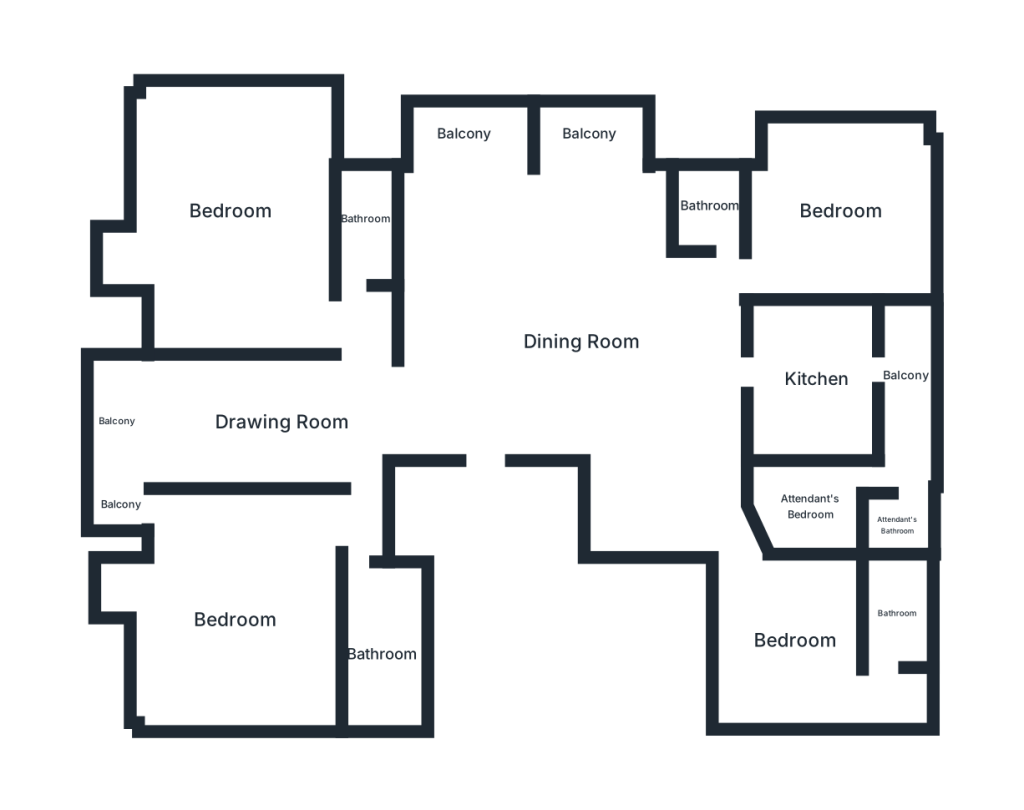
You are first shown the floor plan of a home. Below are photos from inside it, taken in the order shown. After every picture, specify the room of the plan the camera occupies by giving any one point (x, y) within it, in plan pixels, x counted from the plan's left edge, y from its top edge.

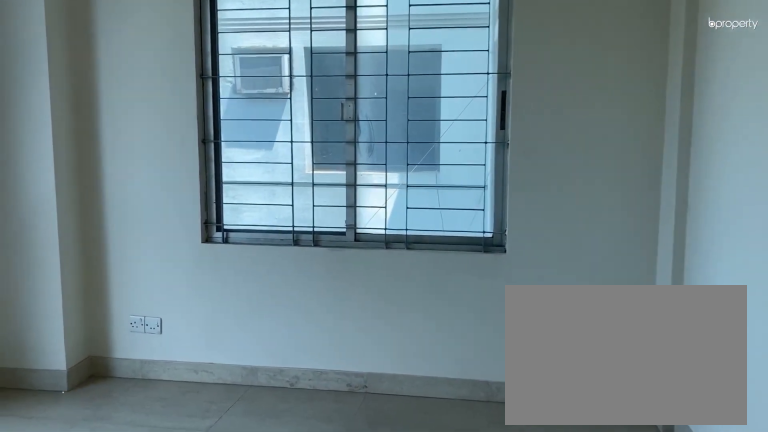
(839, 210)
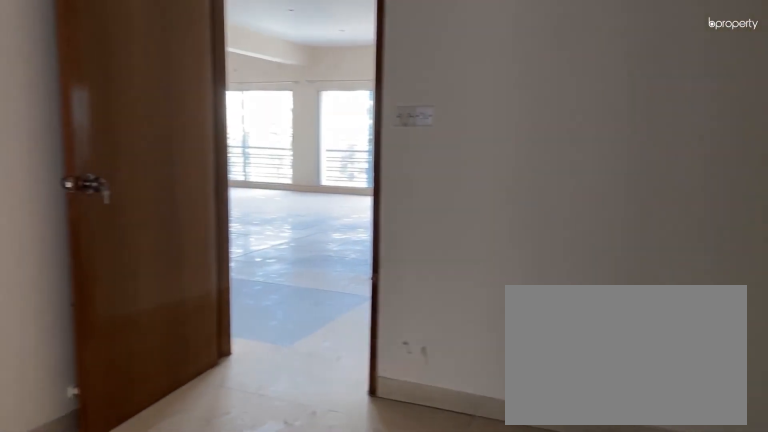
(793, 636)
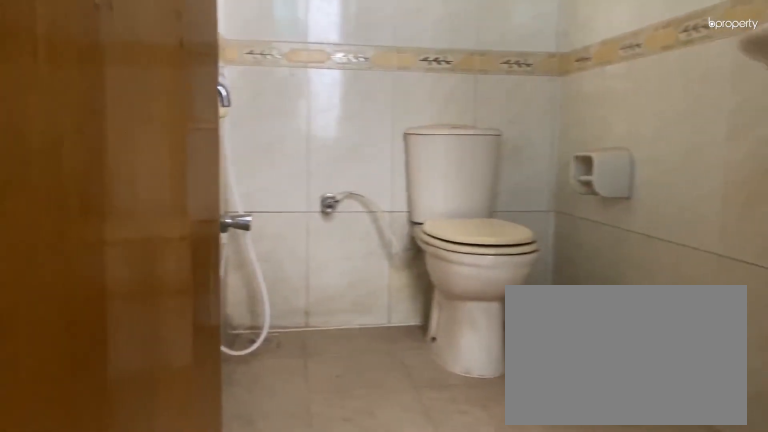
(896, 613)
